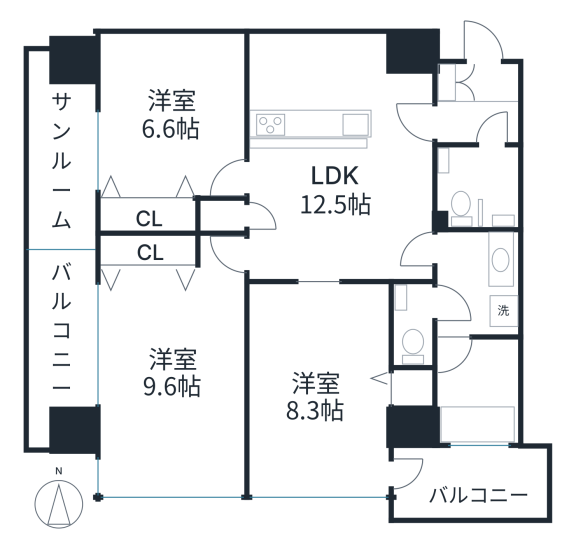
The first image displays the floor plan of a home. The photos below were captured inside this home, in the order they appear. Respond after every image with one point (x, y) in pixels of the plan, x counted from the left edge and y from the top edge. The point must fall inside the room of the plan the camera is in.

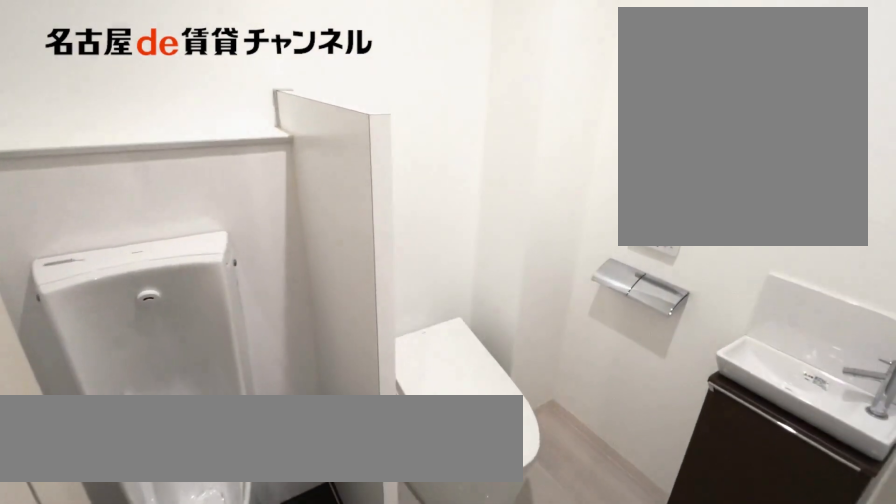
(478, 184)
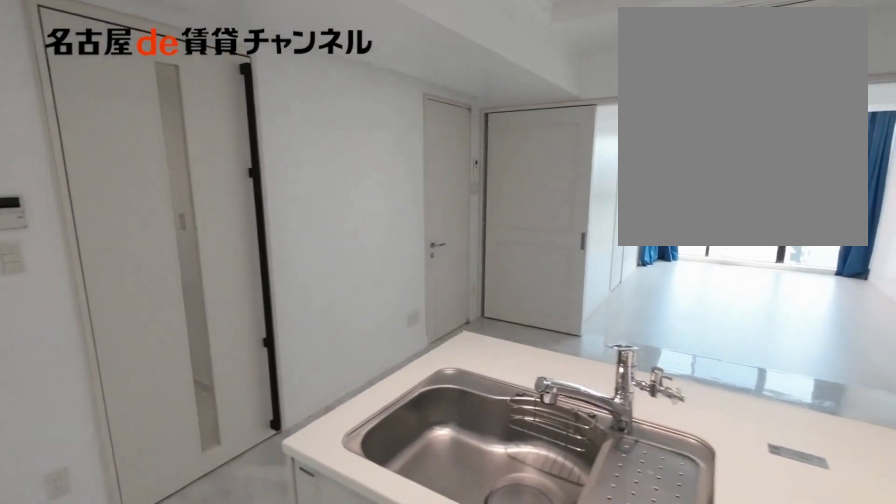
(305, 129)
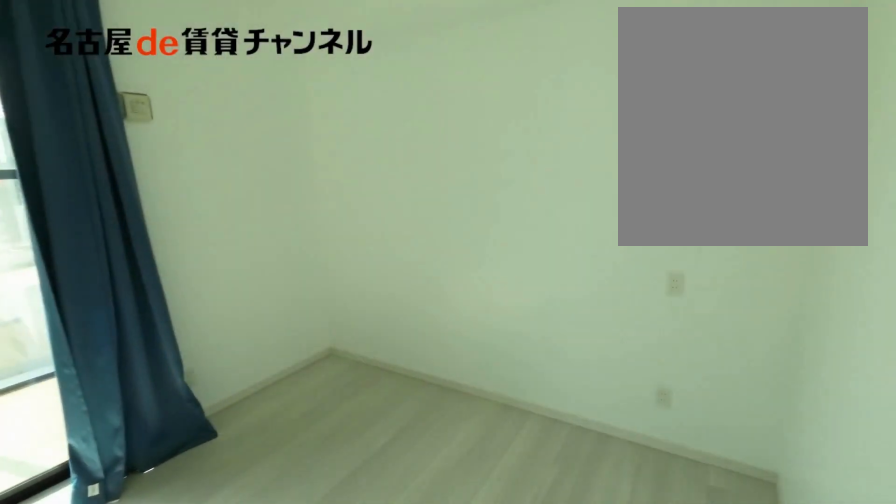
(172, 115)
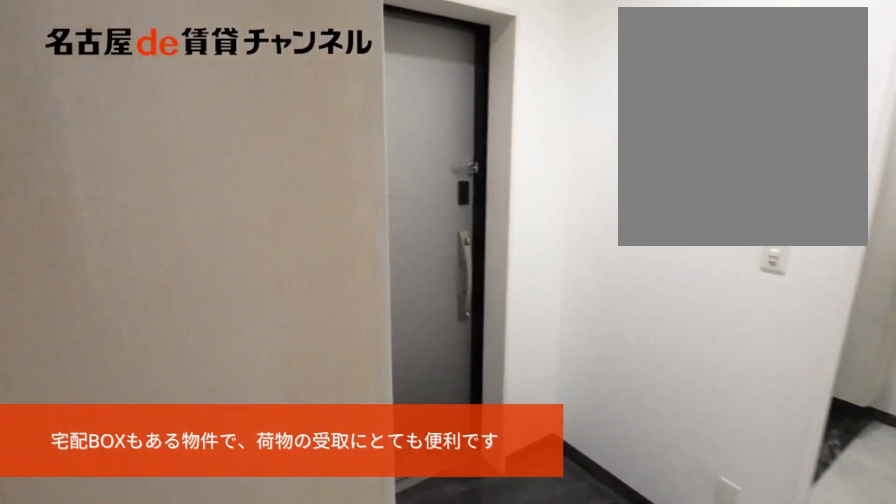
(476, 100)
